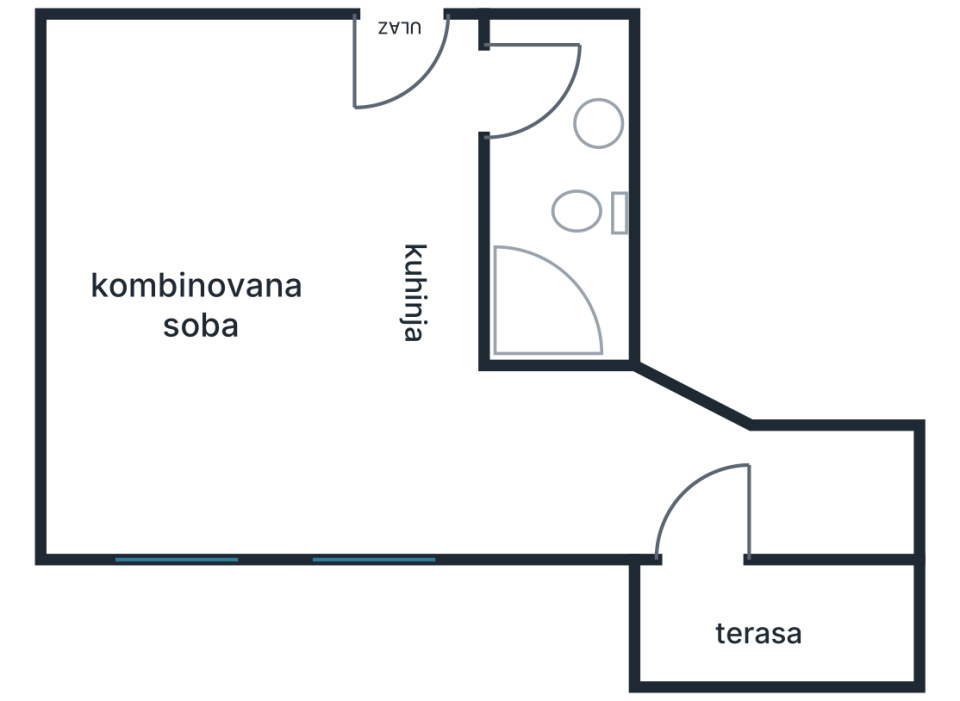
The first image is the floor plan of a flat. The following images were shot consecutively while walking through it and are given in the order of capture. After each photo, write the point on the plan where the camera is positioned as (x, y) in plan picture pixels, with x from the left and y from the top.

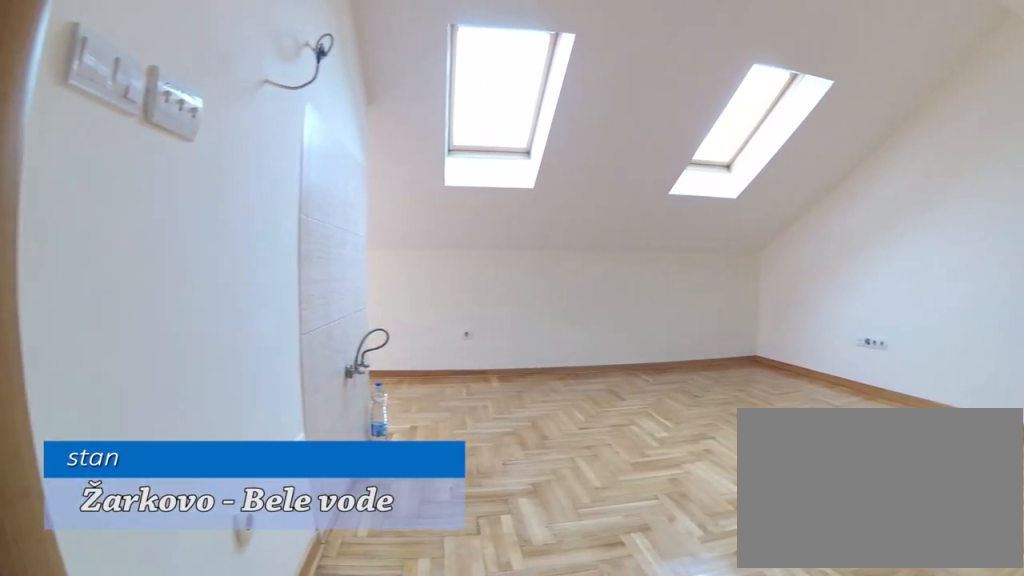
(412, 34)
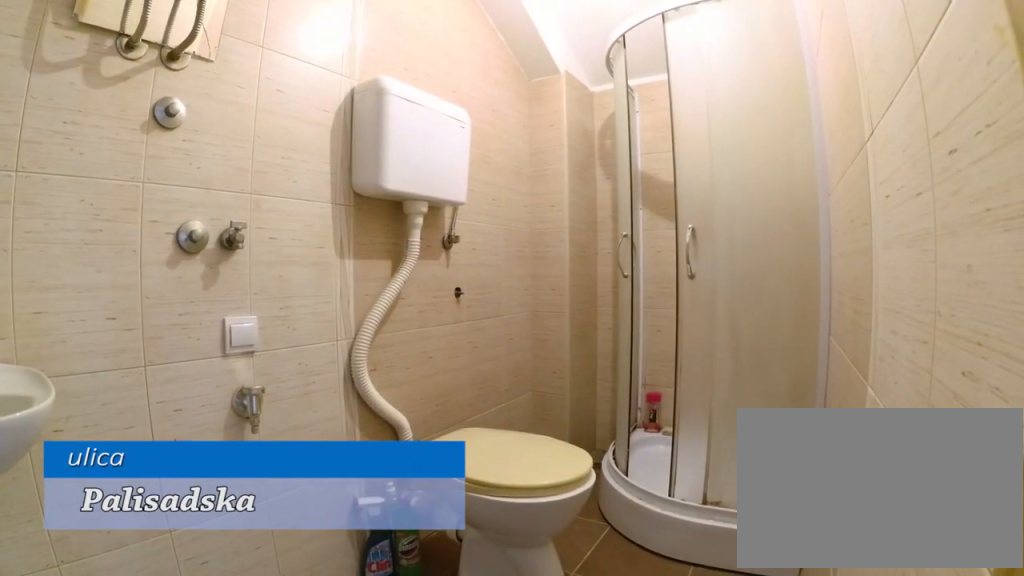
(503, 66)
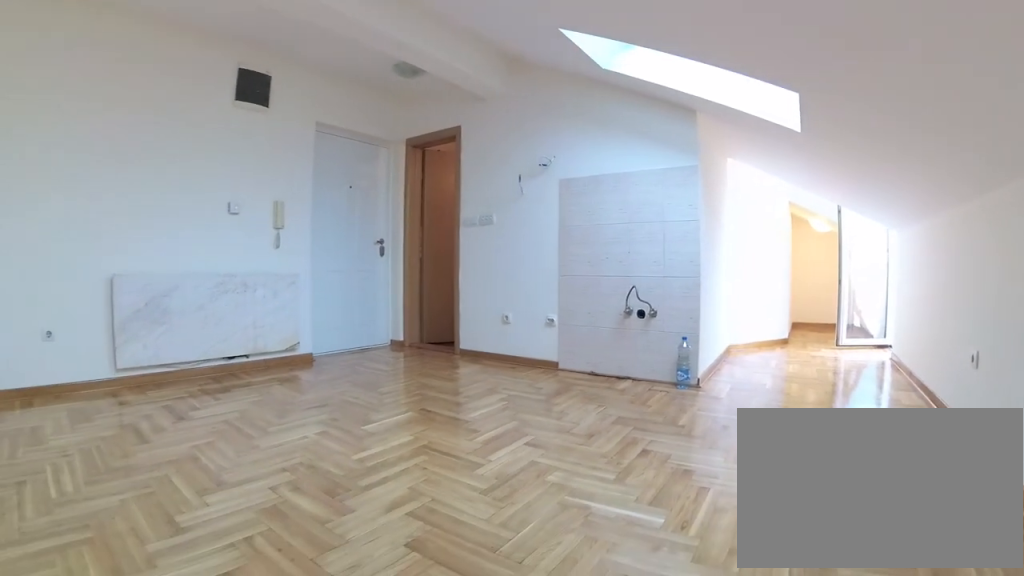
(110, 430)
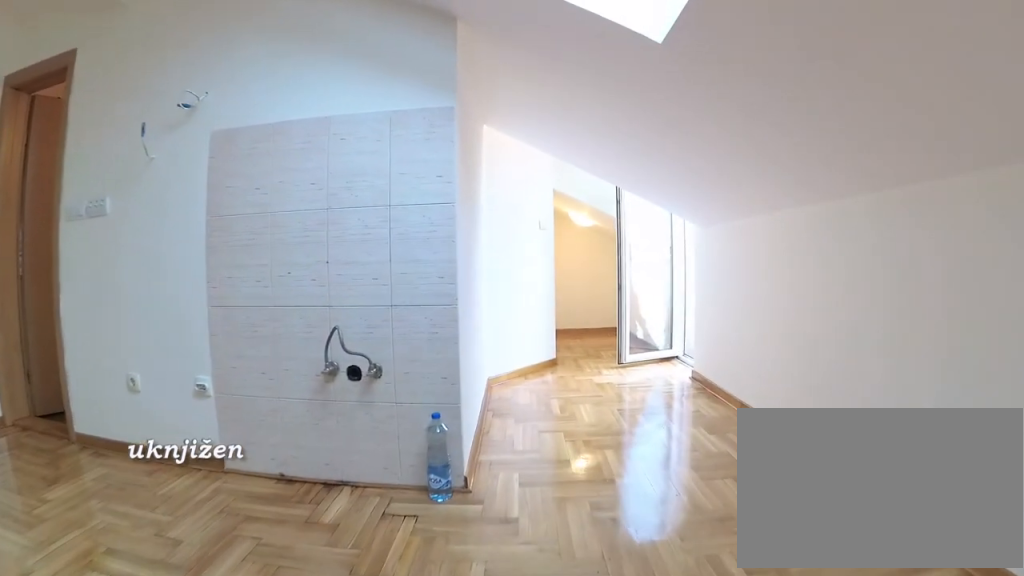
(235, 445)
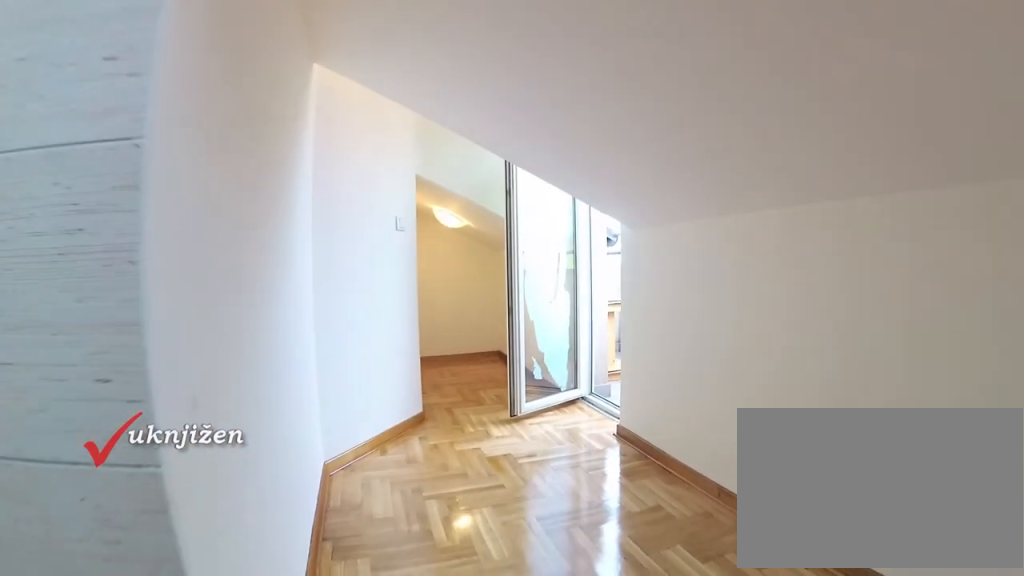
(320, 454)
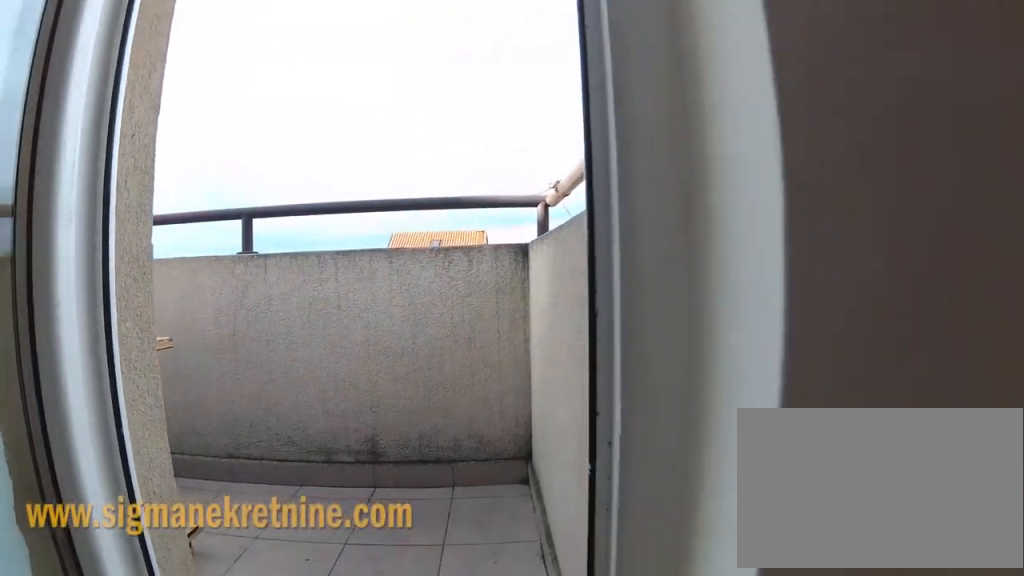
(701, 477)
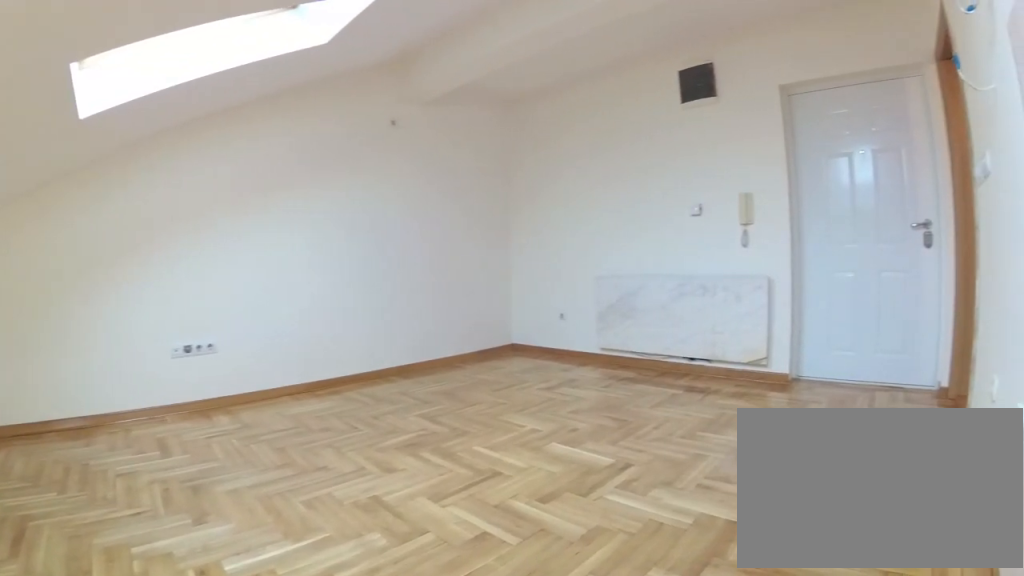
(447, 461)
